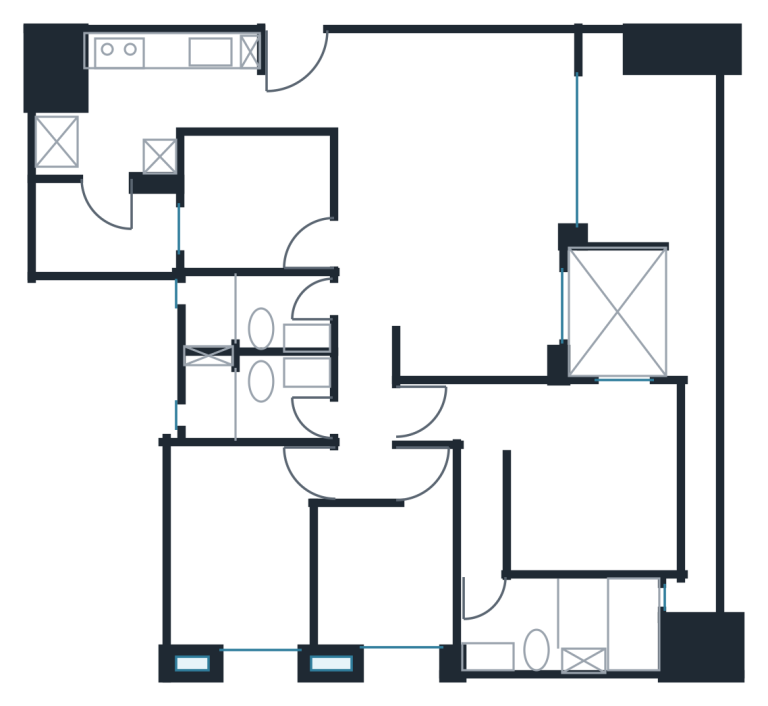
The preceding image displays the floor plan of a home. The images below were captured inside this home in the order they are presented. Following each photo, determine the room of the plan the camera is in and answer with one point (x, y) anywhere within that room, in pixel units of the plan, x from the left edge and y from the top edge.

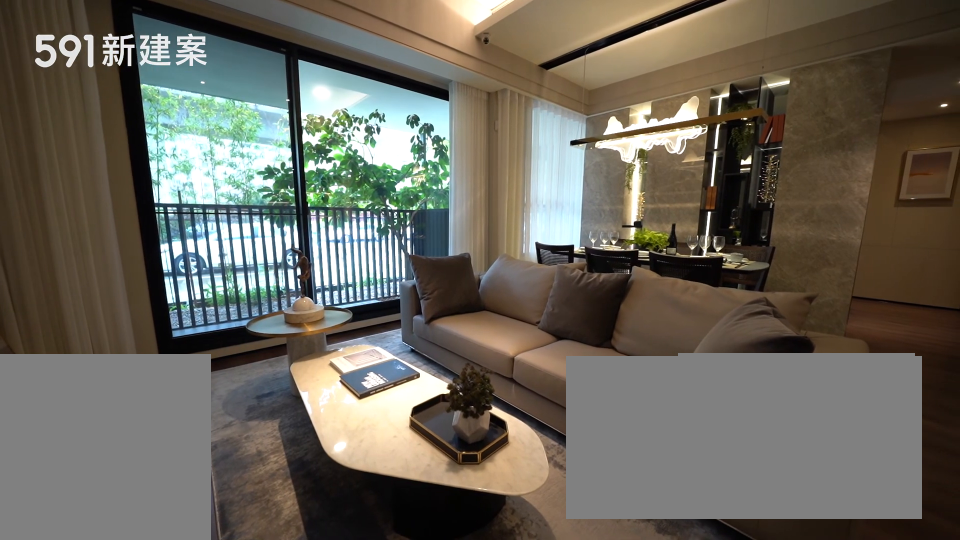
(462, 127)
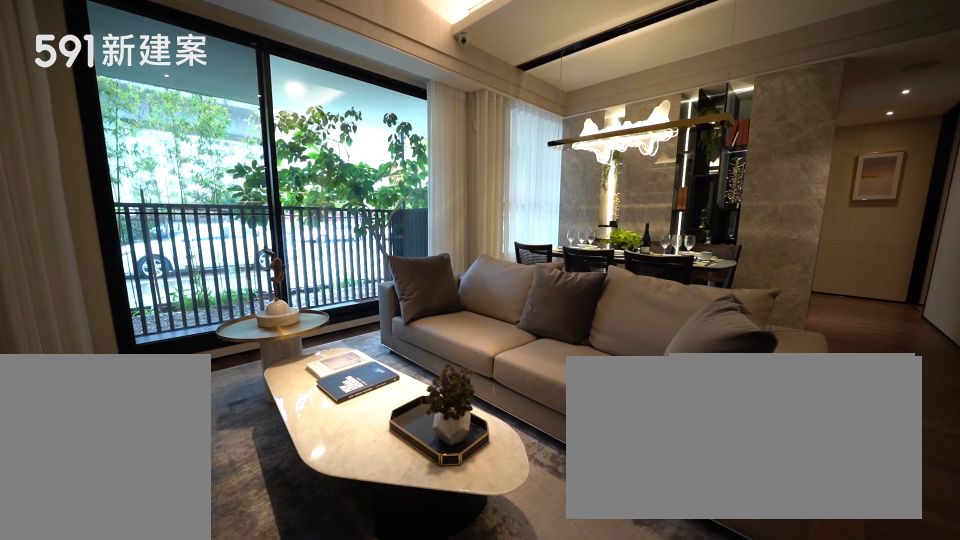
(462, 127)
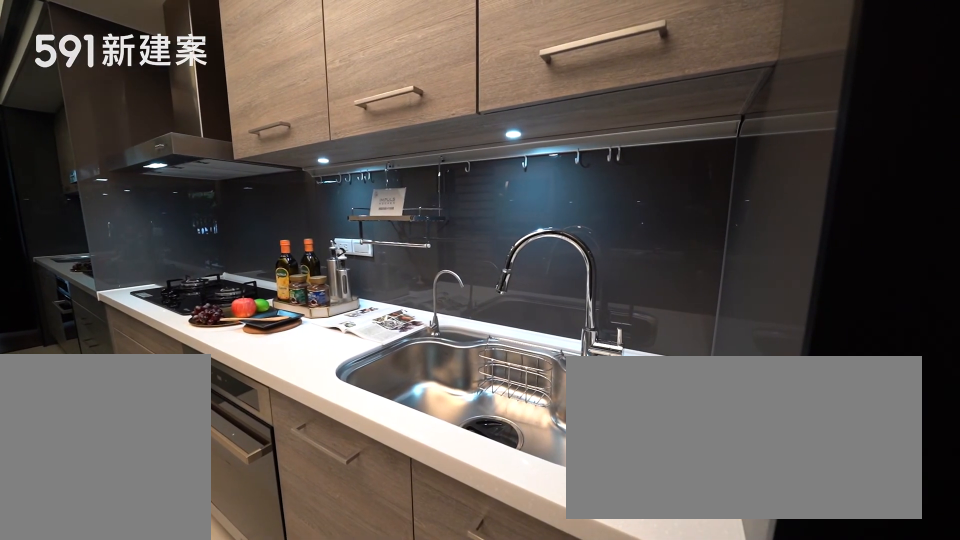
(166, 81)
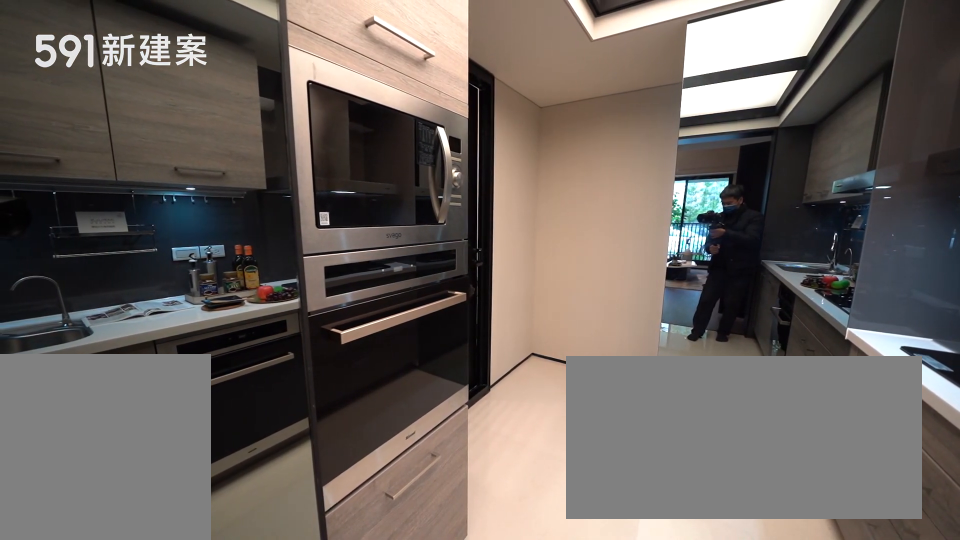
(166, 81)
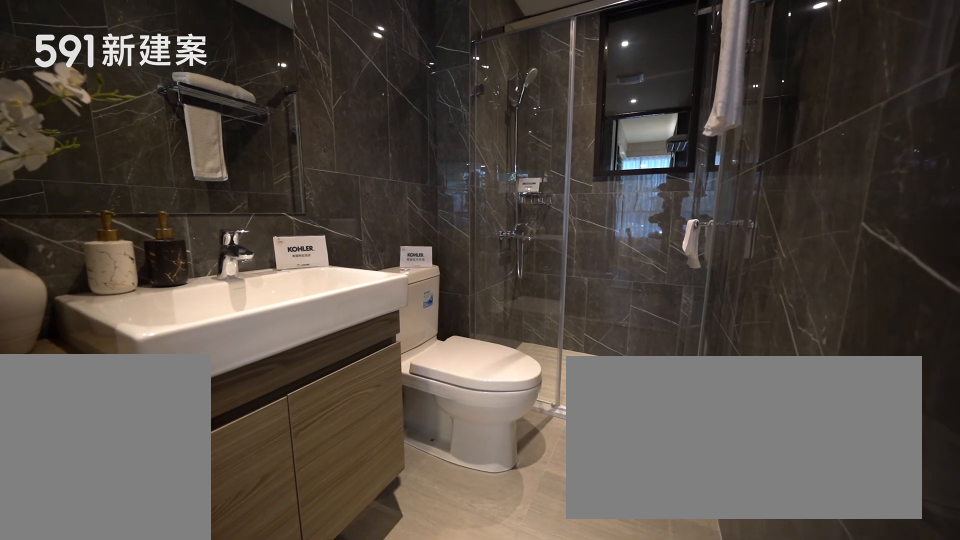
(250, 315)
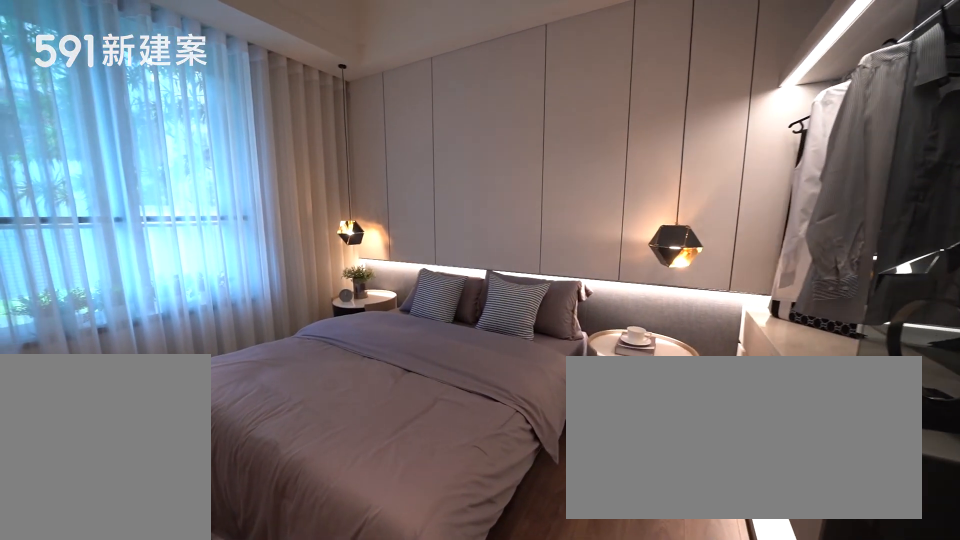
(237, 549)
